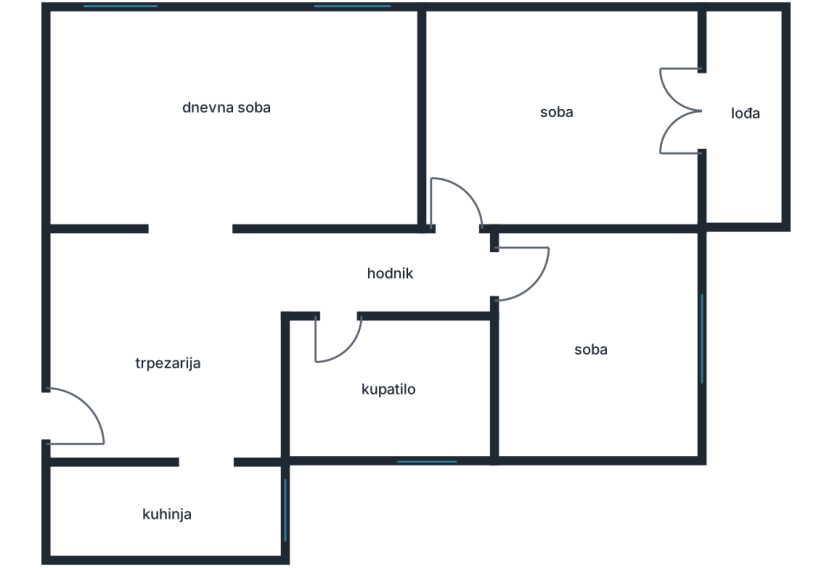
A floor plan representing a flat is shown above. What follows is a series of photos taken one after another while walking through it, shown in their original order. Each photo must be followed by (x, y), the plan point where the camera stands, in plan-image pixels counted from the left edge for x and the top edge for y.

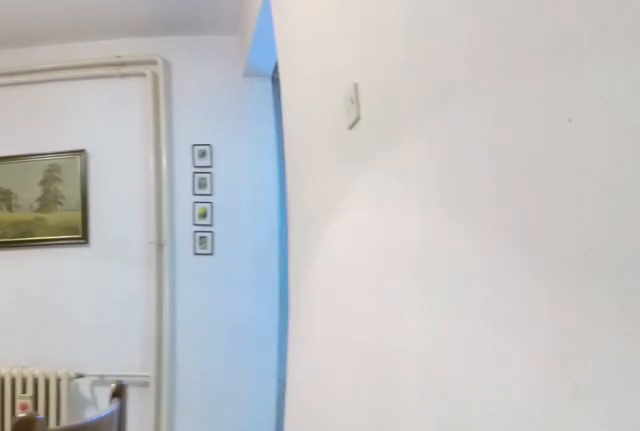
(110, 388)
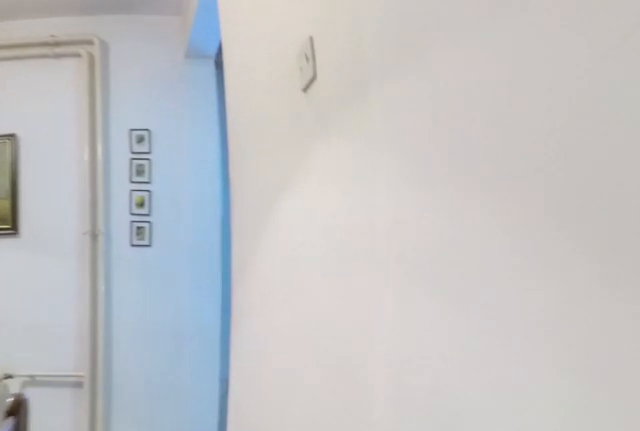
(119, 388)
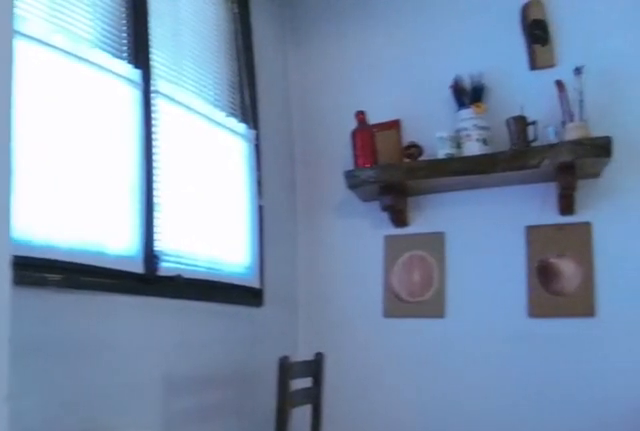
(196, 401)
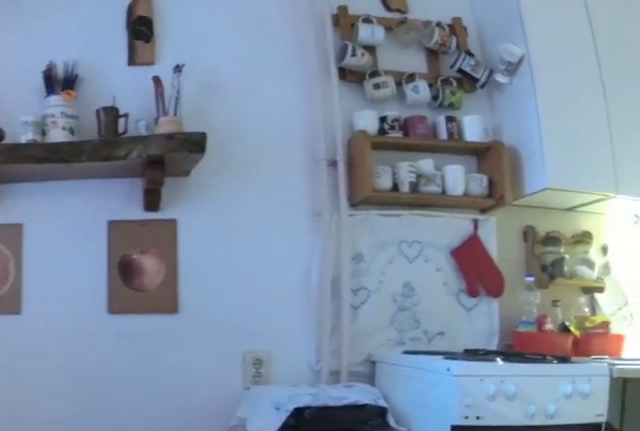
(209, 437)
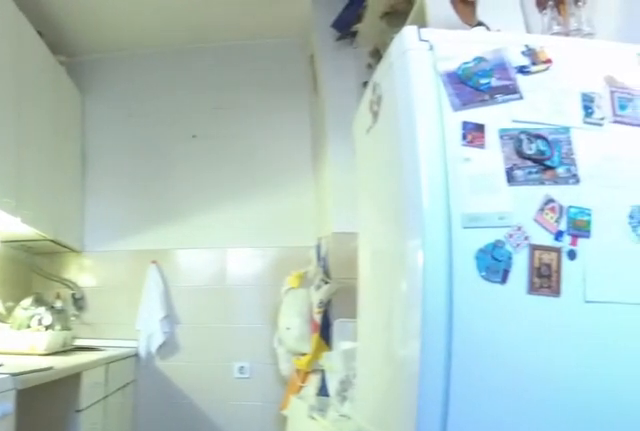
(227, 494)
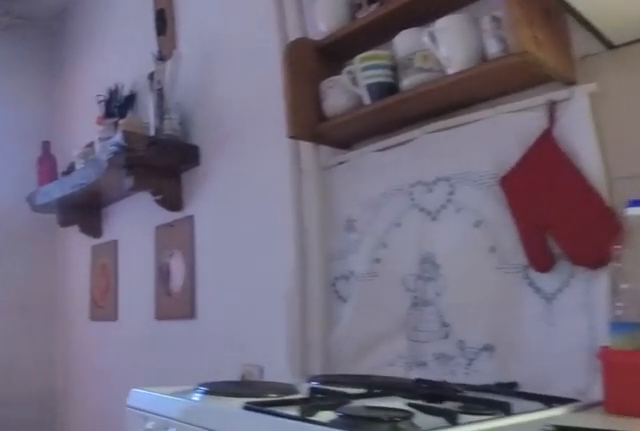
(72, 500)
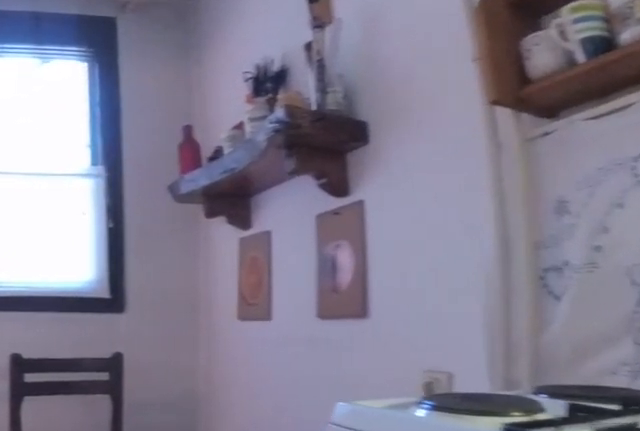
(91, 504)
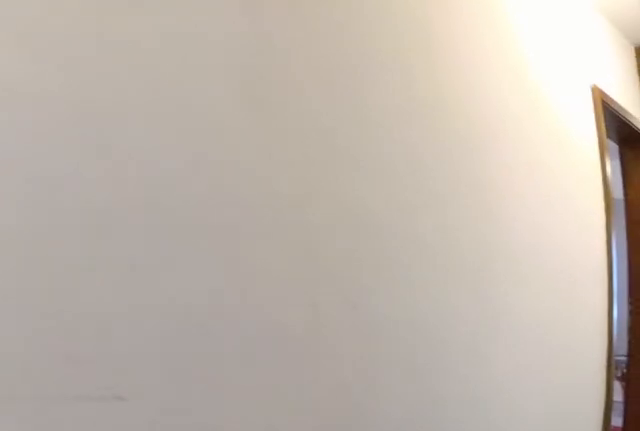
(227, 353)
